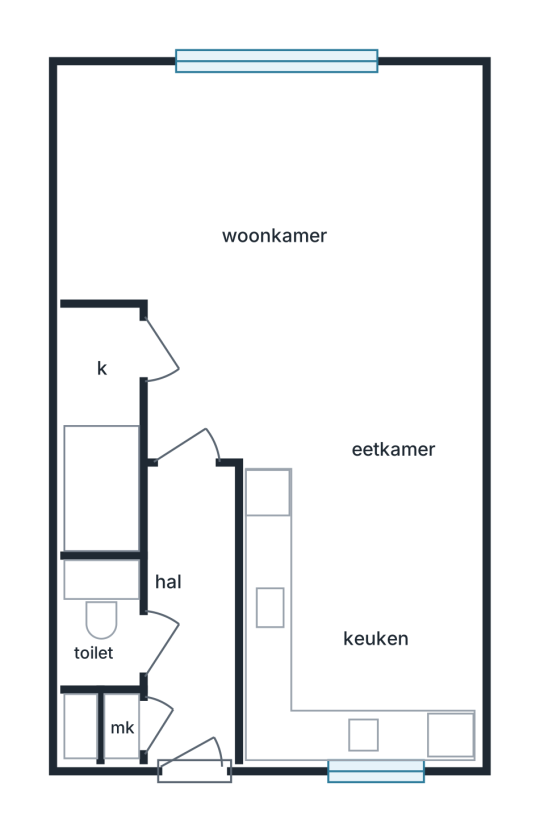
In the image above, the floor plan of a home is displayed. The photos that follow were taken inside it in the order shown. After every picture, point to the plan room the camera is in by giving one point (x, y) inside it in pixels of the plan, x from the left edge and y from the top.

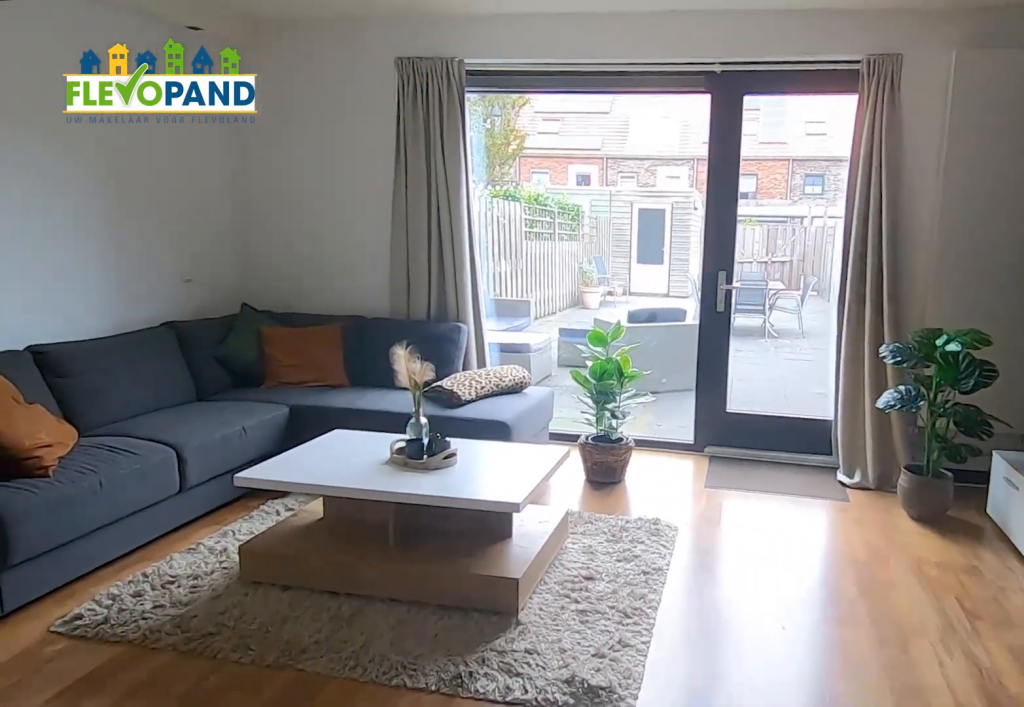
(248, 221)
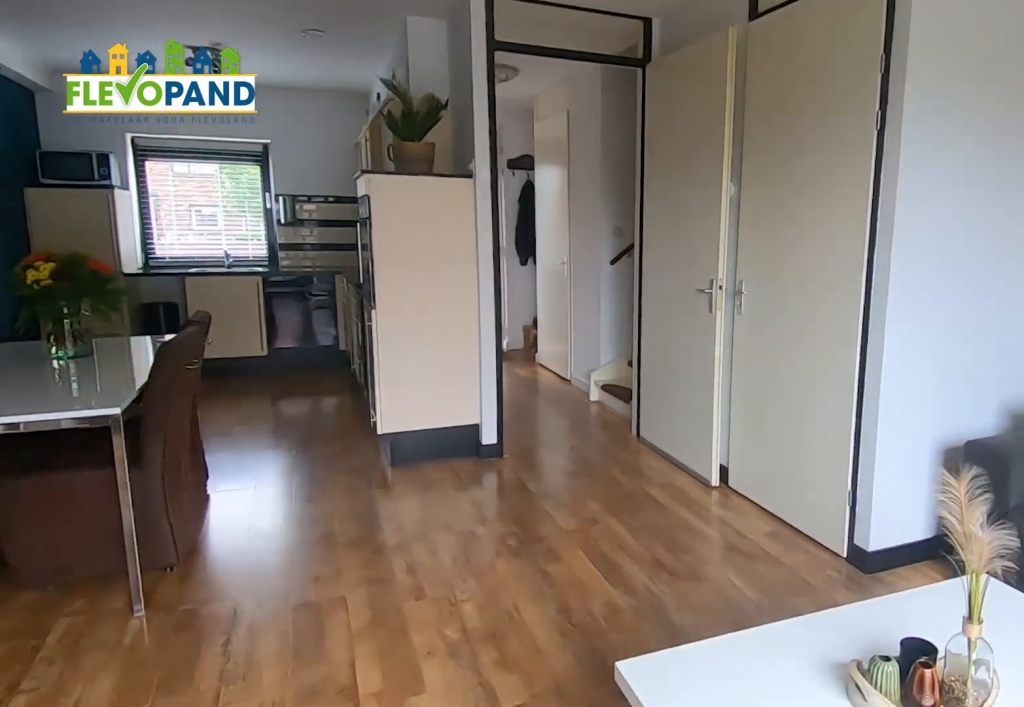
(248, 221)
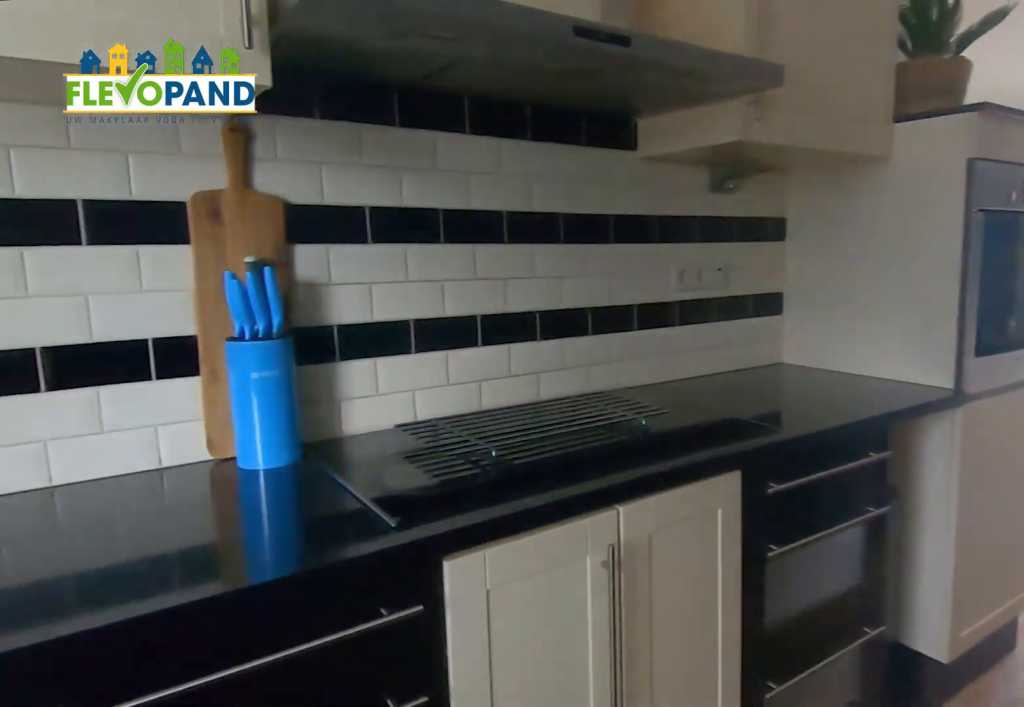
(360, 608)
